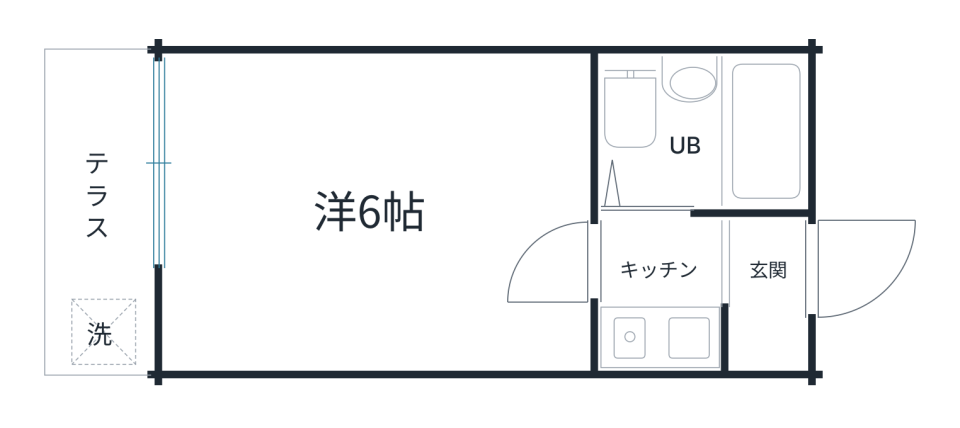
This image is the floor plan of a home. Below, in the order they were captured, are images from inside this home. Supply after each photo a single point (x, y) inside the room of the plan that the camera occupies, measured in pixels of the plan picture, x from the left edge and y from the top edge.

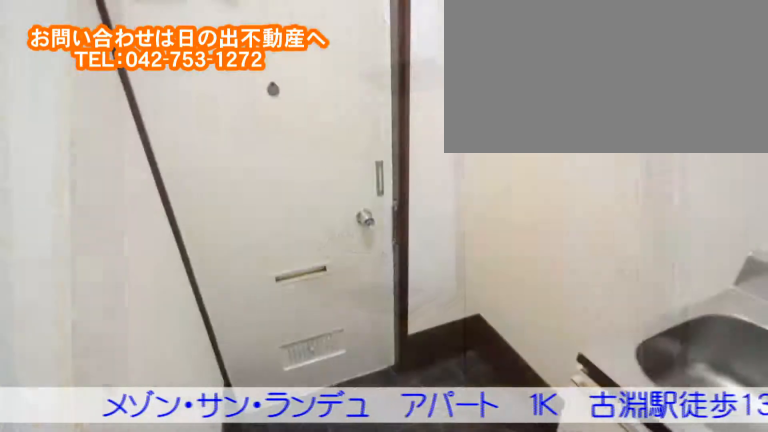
(735, 267)
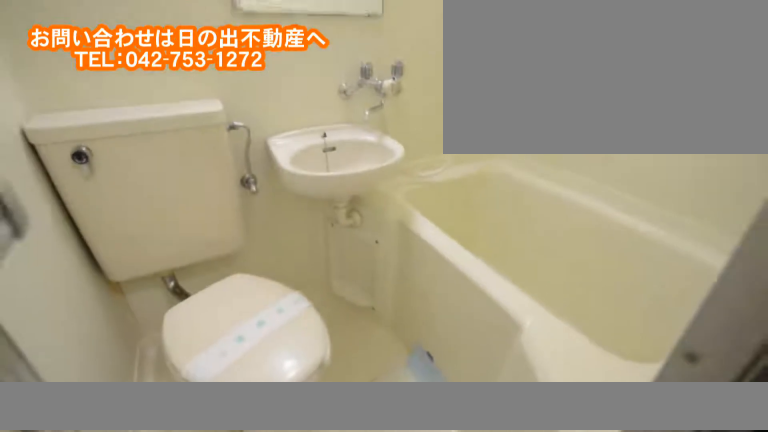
(748, 137)
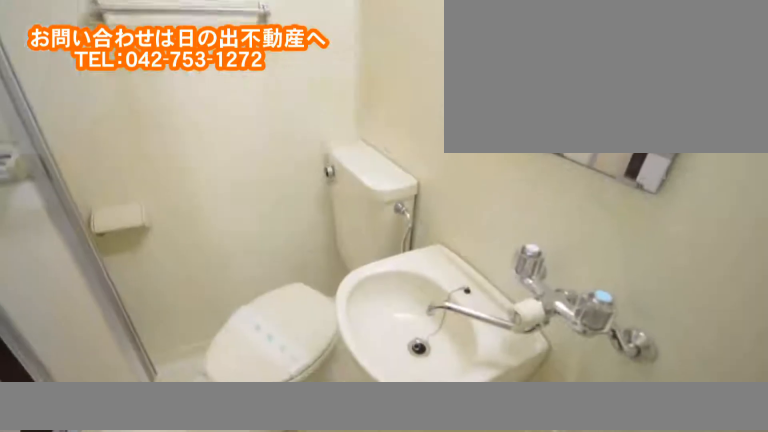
(748, 137)
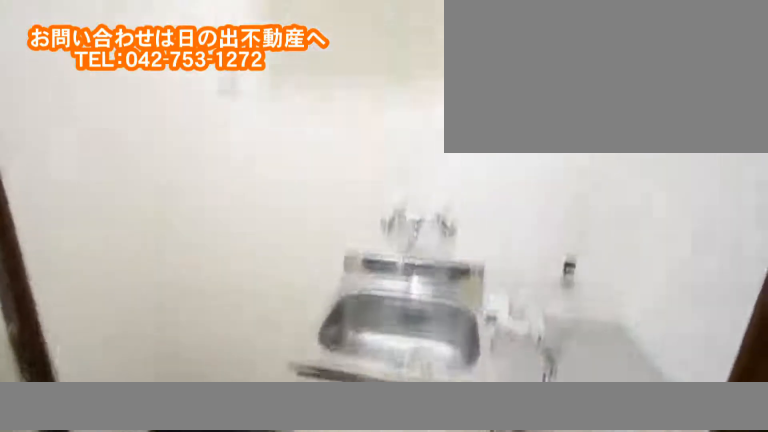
(661, 254)
